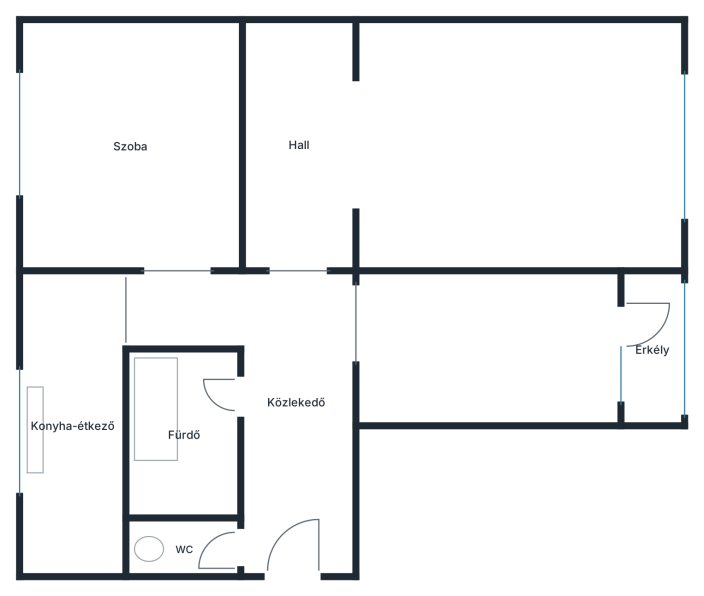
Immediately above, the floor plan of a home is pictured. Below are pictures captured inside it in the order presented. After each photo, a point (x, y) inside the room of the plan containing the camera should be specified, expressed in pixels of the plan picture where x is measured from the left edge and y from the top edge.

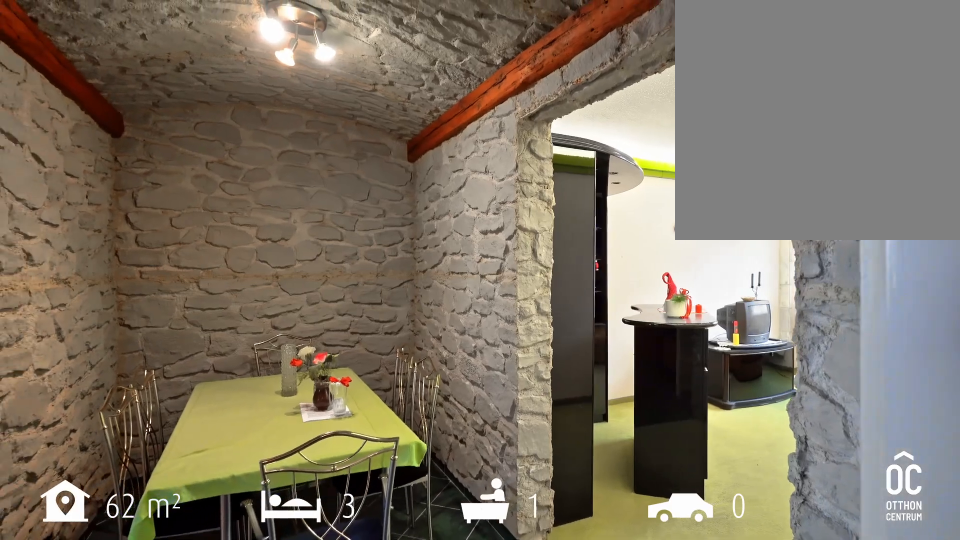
(301, 145)
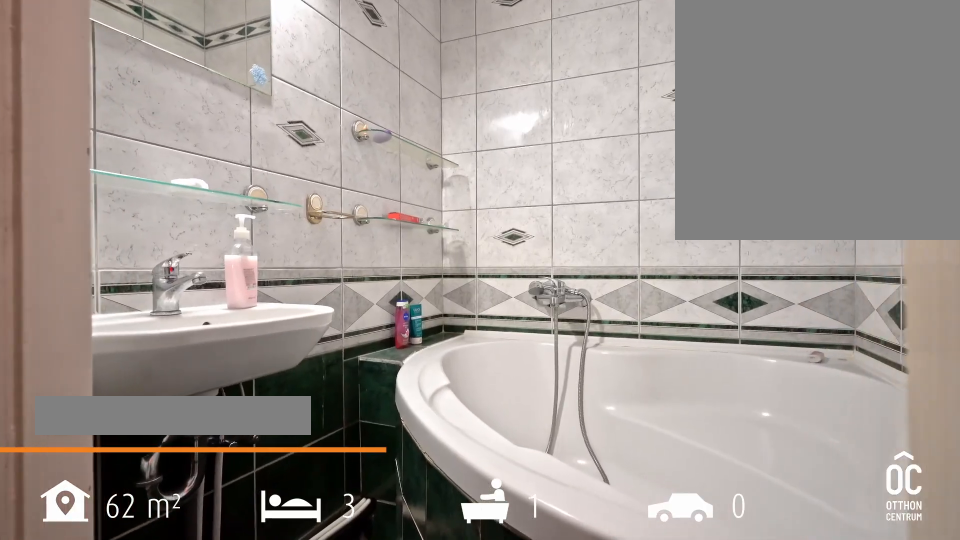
(184, 428)
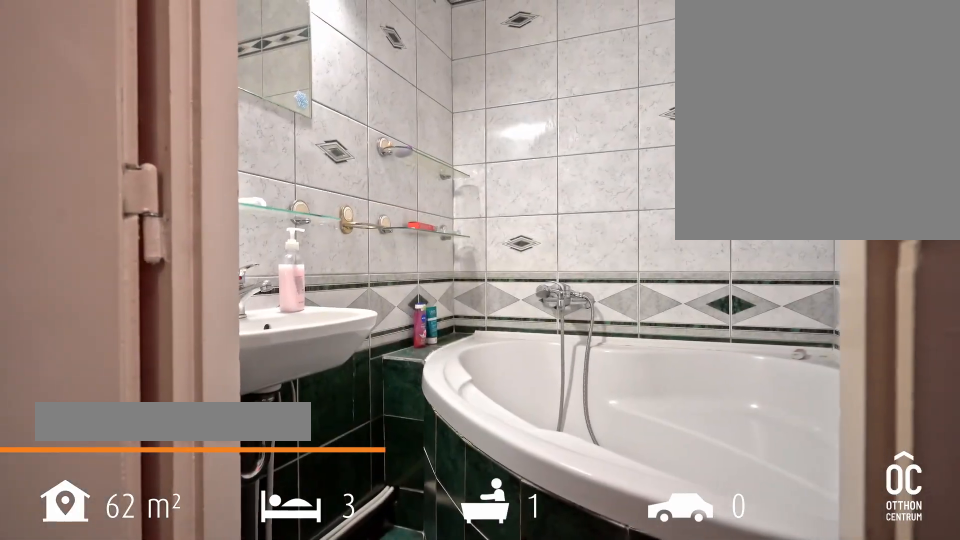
(184, 428)
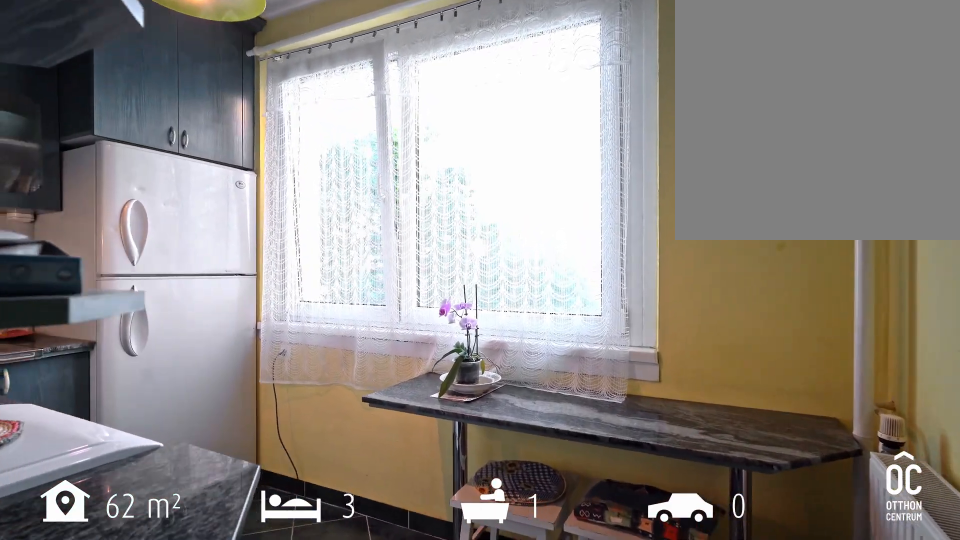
(79, 429)
